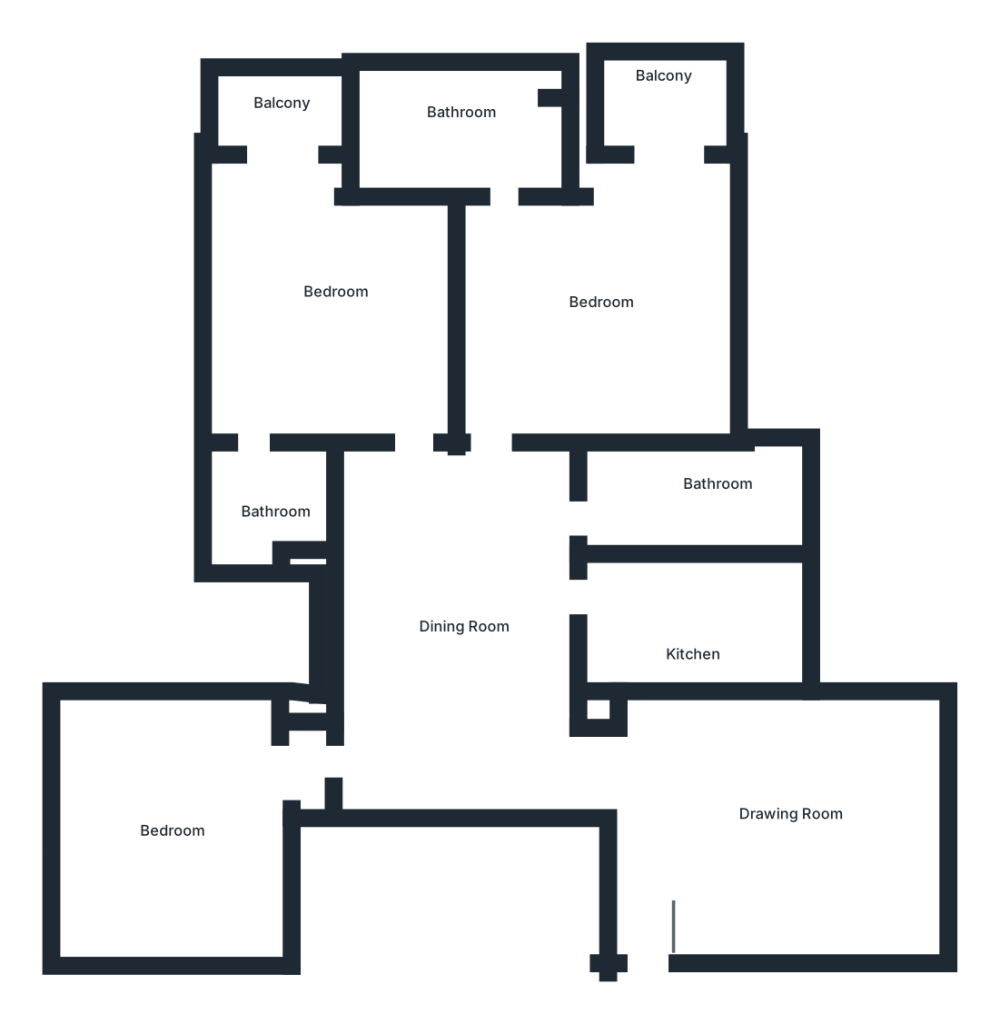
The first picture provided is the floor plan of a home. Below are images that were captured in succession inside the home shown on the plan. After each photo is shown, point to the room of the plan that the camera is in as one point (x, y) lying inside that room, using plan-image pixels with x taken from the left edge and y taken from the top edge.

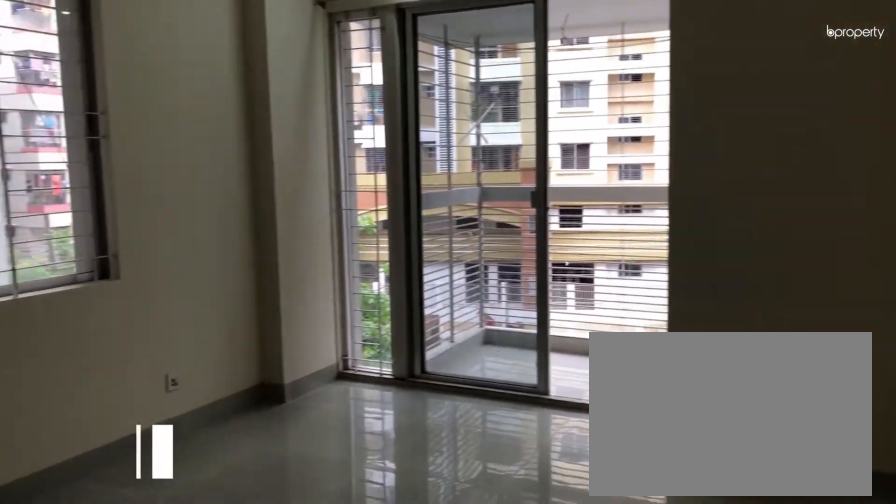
(336, 305)
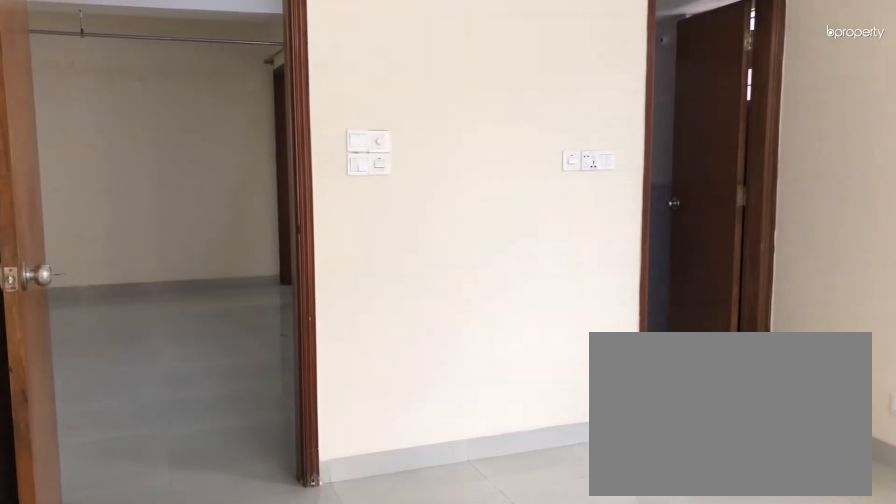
(334, 303)
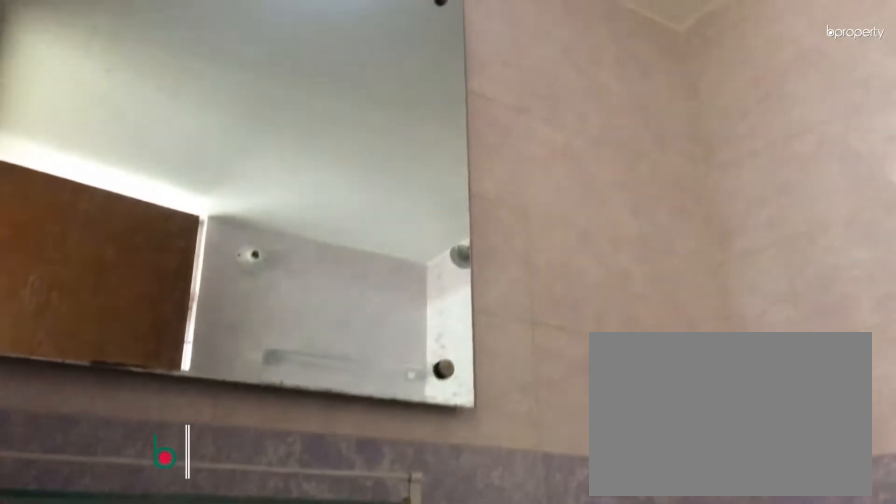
(270, 498)
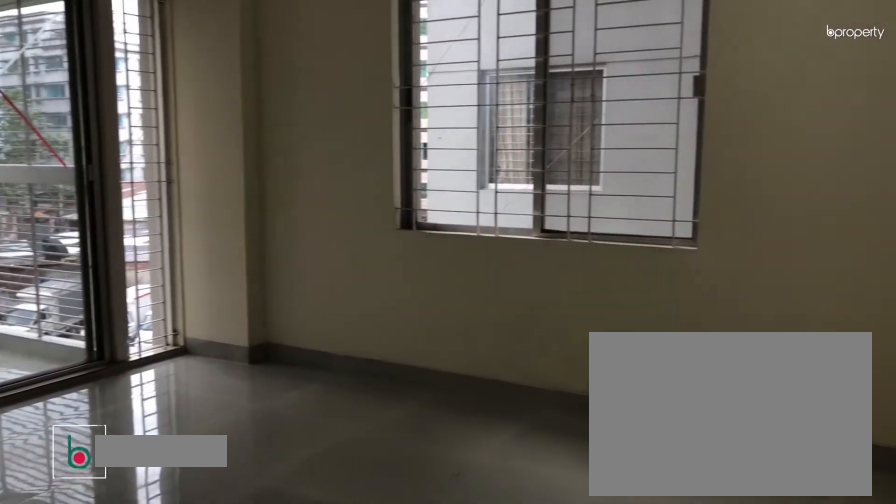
(600, 282)
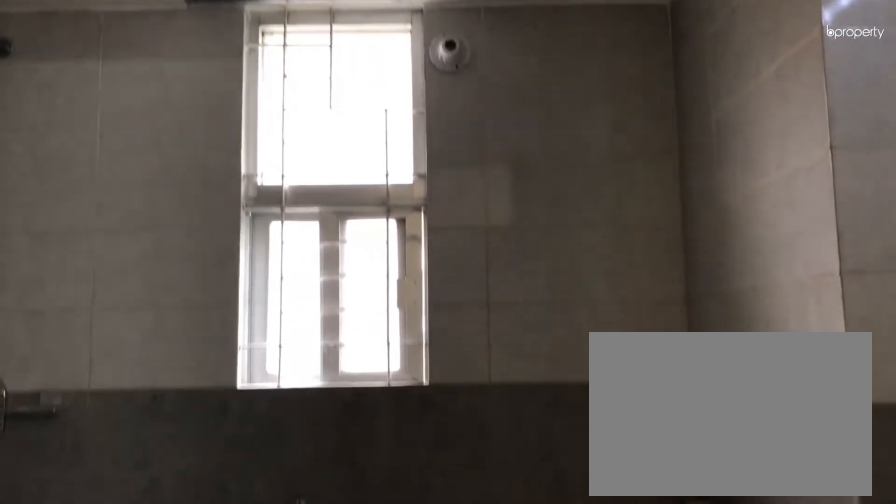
(457, 116)
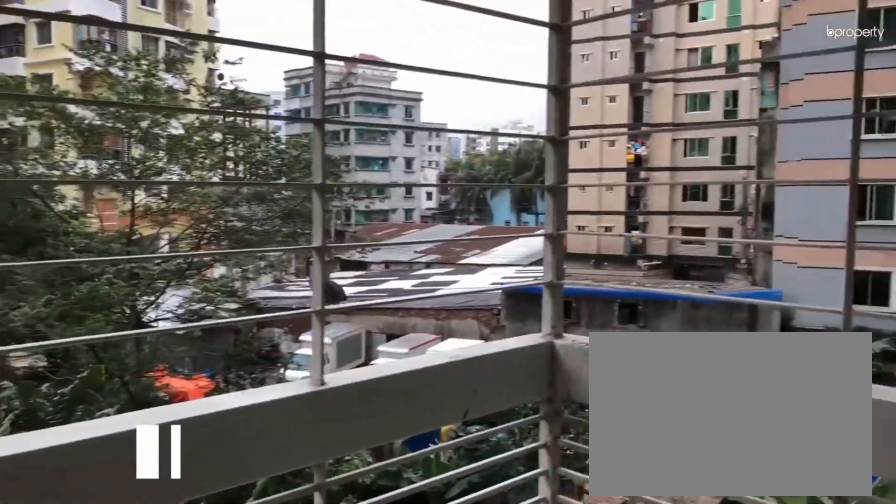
(664, 89)
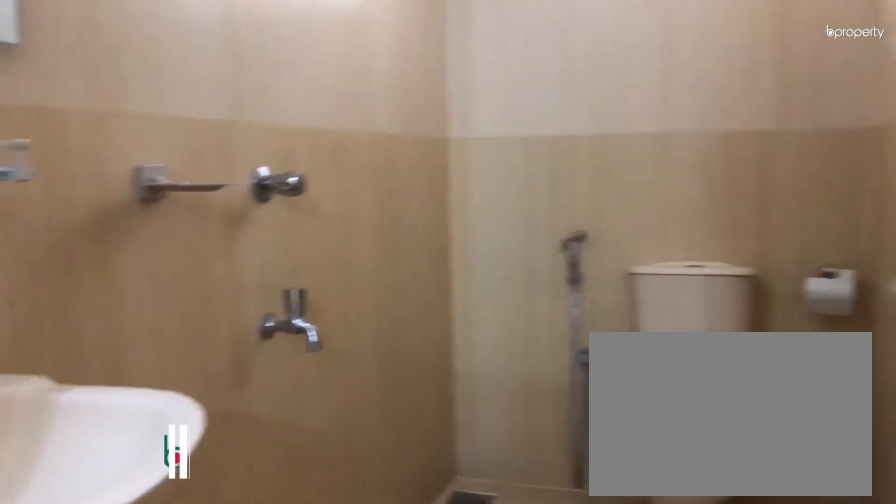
(708, 497)
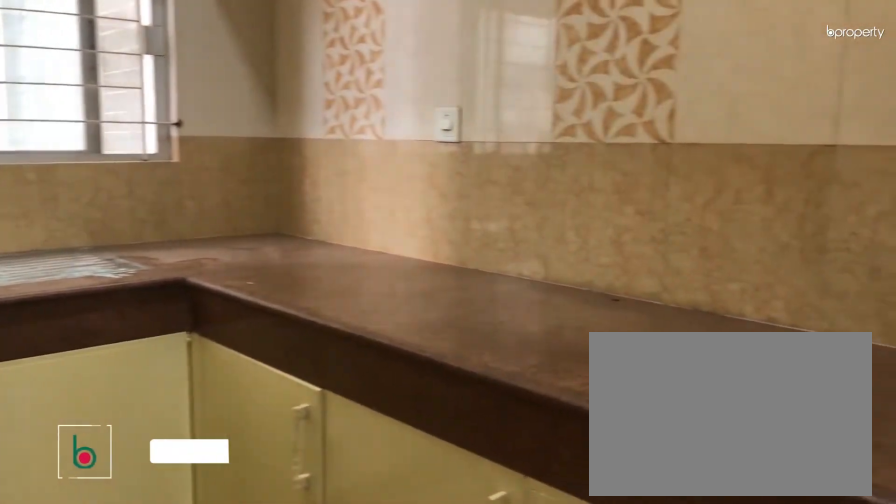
(686, 626)
